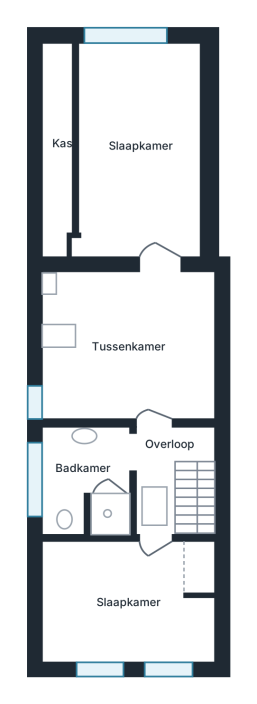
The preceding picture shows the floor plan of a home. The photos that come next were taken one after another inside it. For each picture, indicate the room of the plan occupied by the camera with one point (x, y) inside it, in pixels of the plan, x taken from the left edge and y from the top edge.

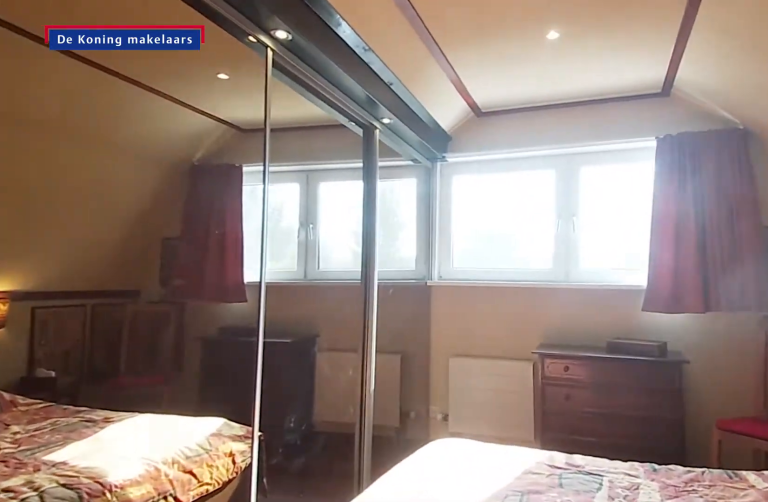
(134, 247)
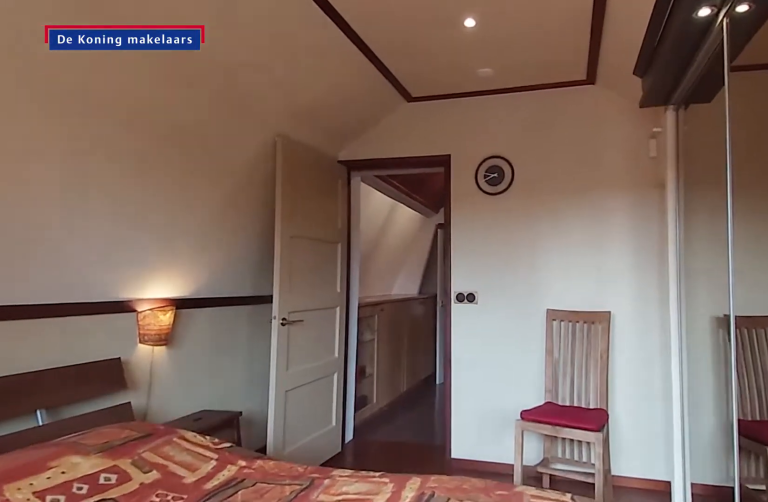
(134, 247)
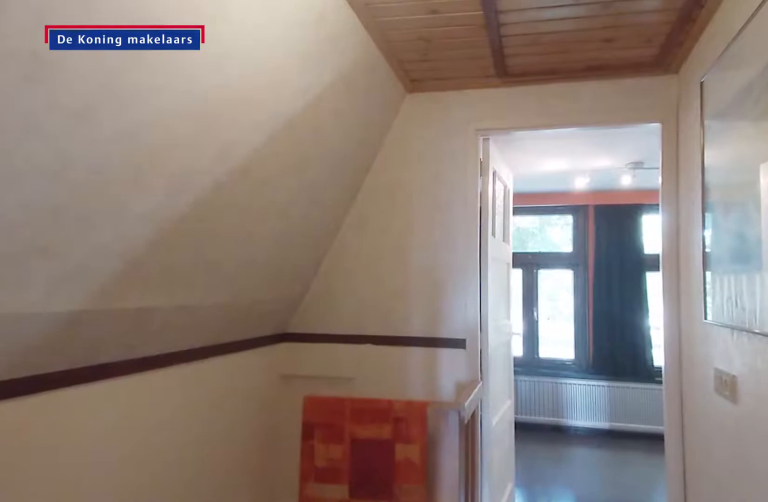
(162, 468)
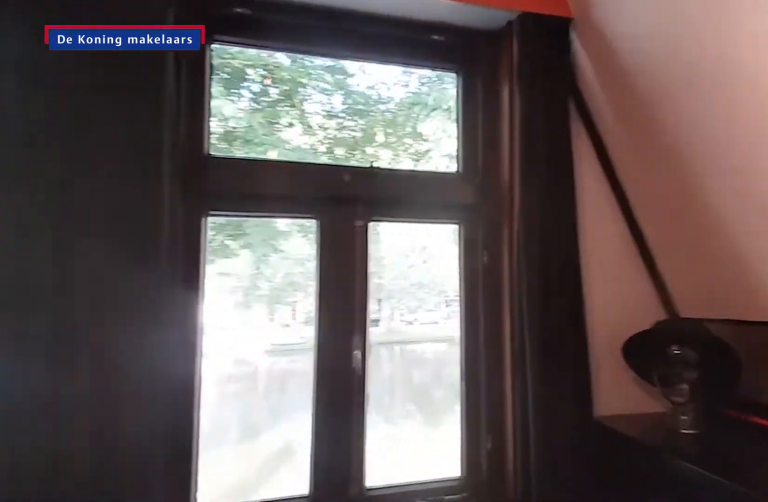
(128, 601)
